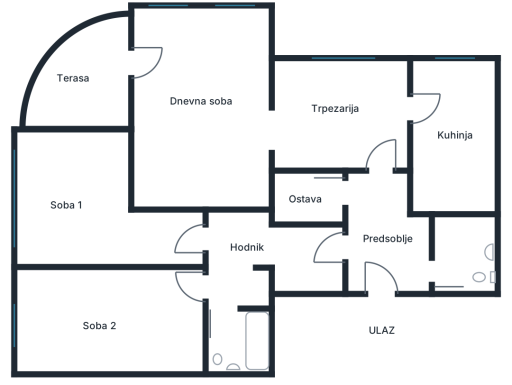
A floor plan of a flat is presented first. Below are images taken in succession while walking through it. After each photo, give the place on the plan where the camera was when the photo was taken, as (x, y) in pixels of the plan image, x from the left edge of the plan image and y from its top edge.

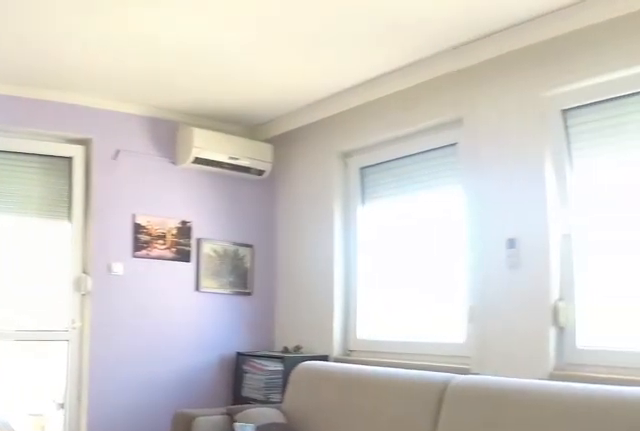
(268, 142)
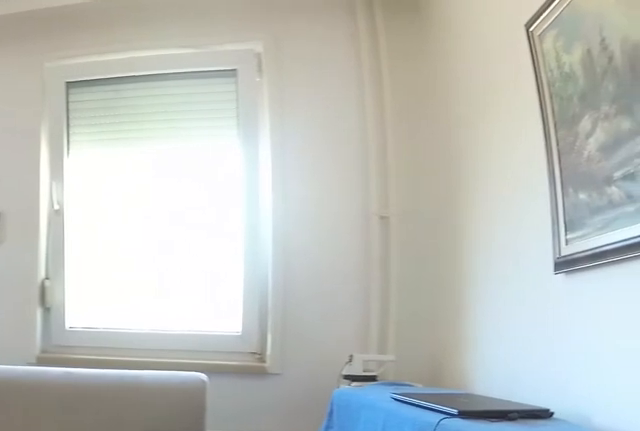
(255, 124)
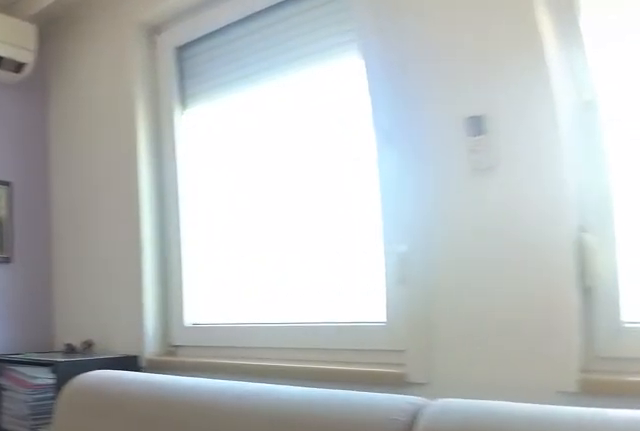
(250, 87)
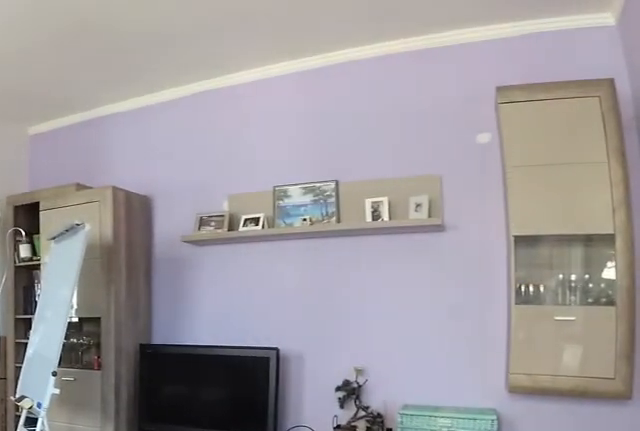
(152, 60)
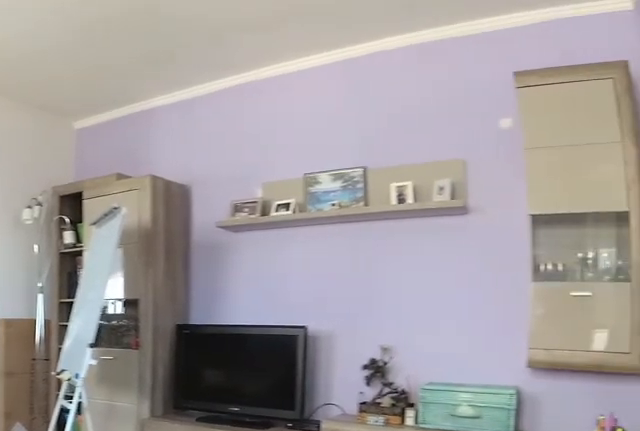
(144, 56)
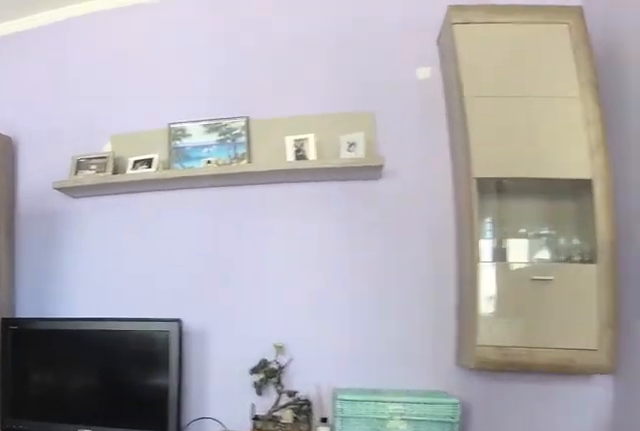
(161, 106)
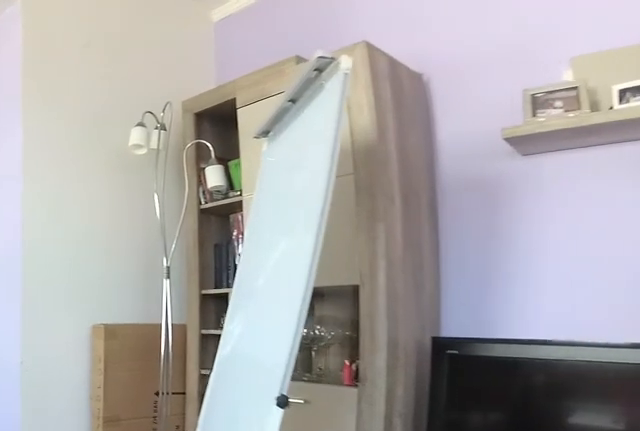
(178, 135)
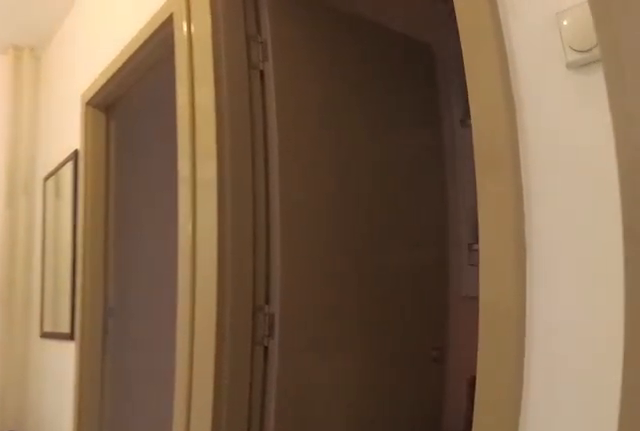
(375, 151)
